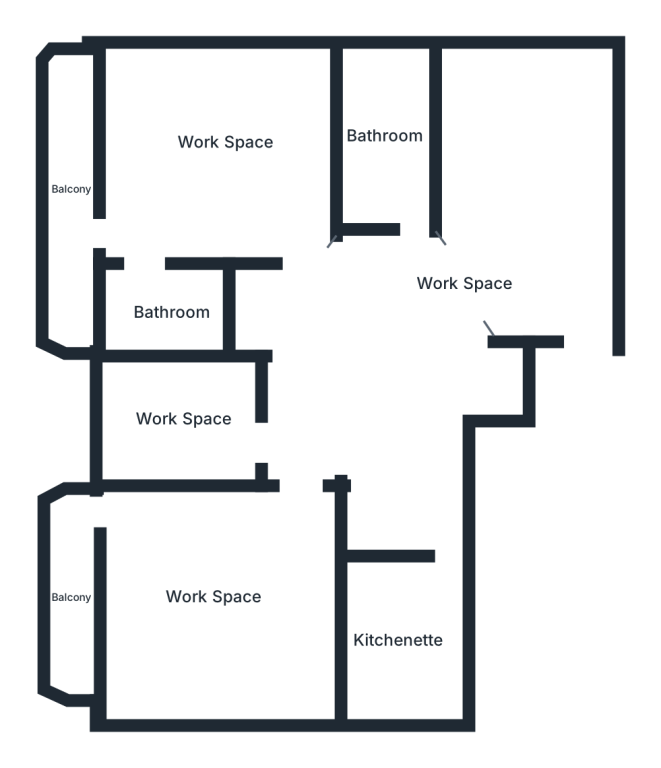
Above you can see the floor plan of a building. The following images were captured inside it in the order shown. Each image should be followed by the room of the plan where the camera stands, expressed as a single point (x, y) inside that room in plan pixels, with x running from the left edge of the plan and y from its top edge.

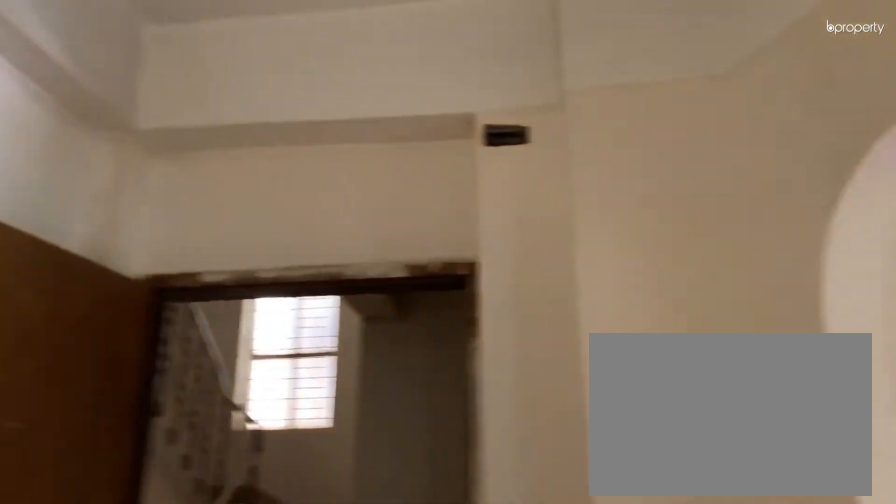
(471, 282)
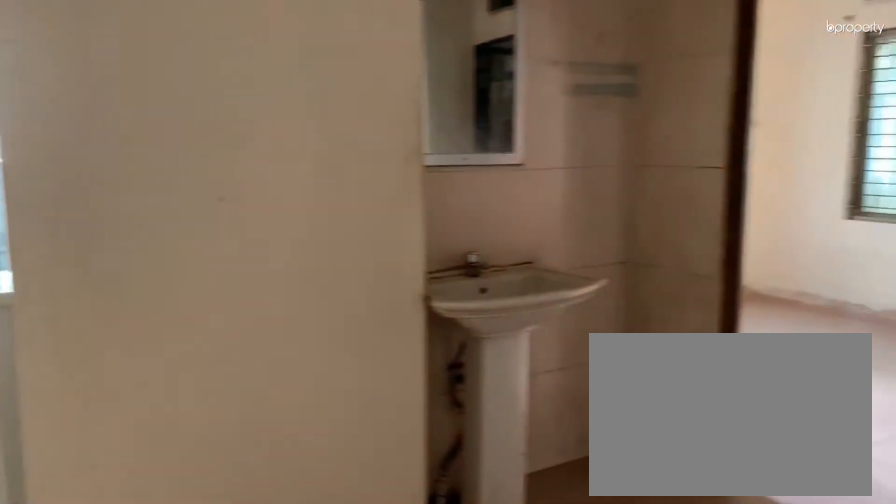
(470, 282)
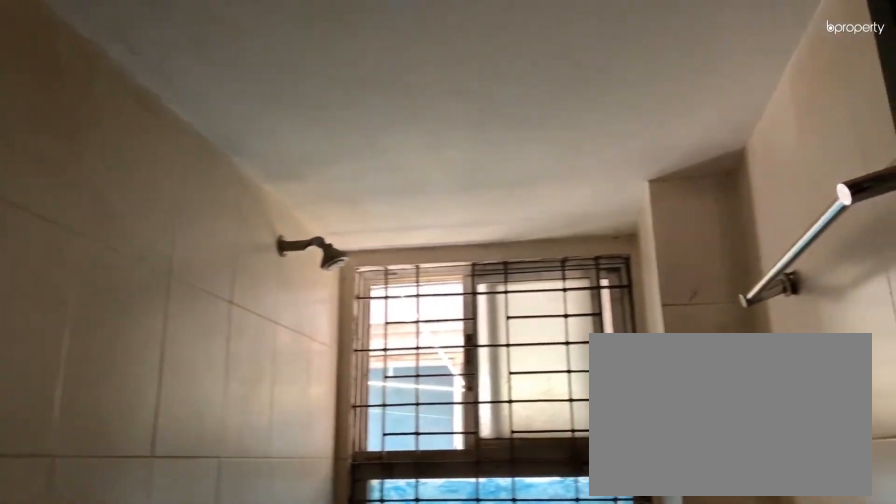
(384, 136)
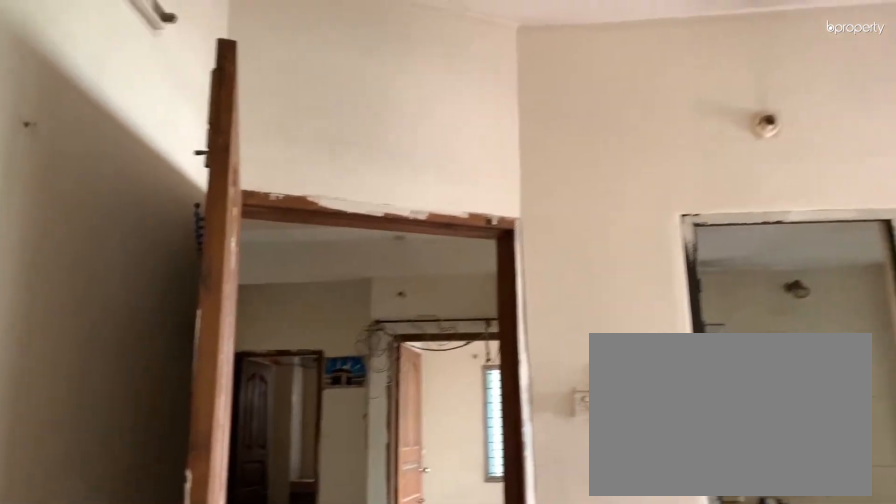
(222, 142)
